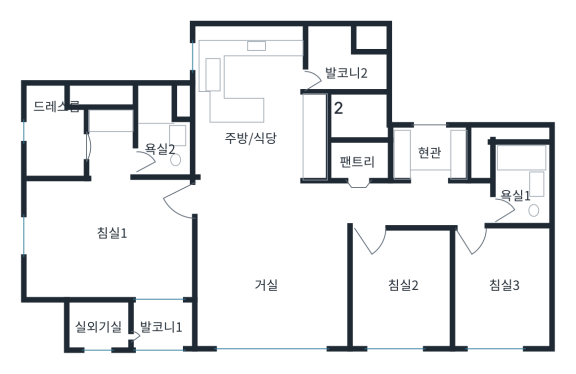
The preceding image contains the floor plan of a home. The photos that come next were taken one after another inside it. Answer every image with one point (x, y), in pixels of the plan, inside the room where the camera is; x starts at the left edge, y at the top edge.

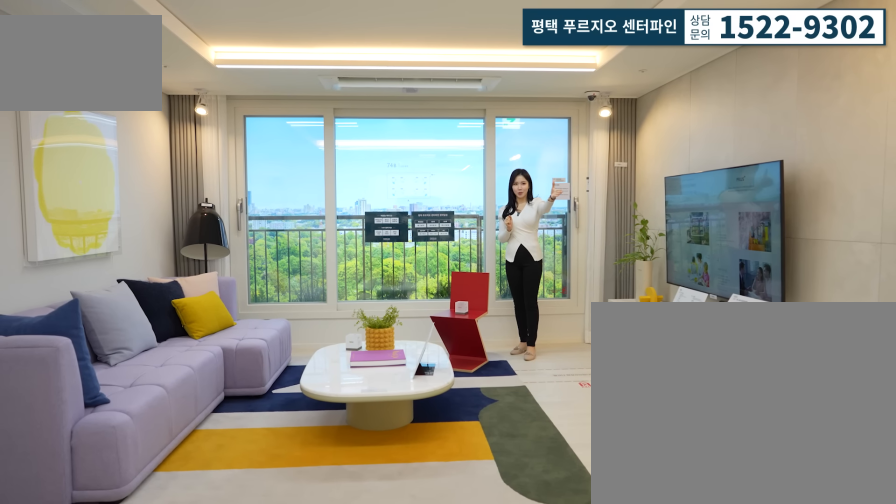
(269, 276)
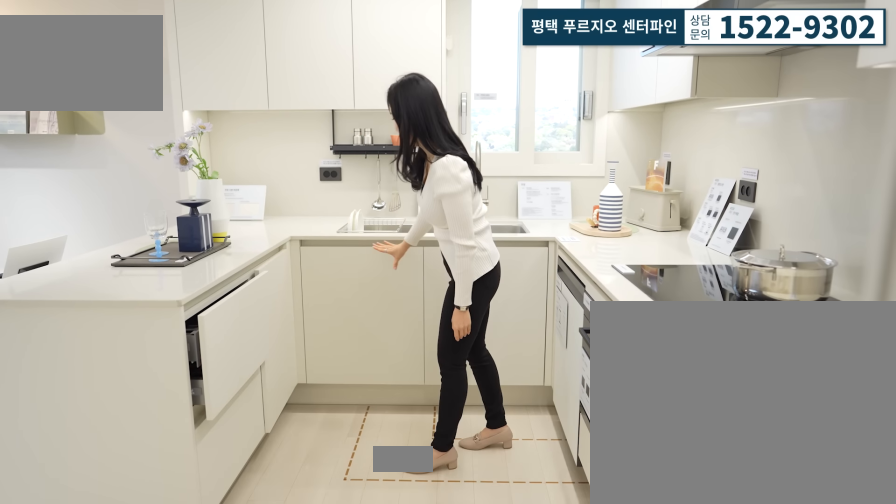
(262, 113)
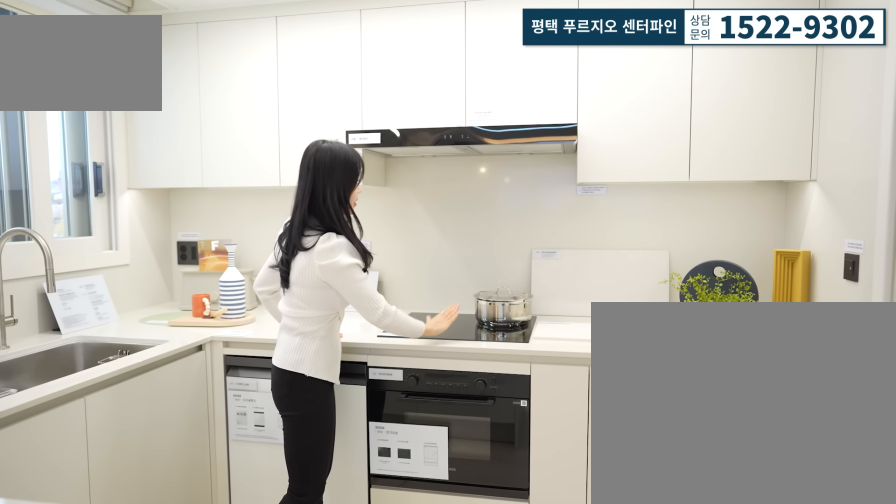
(262, 113)
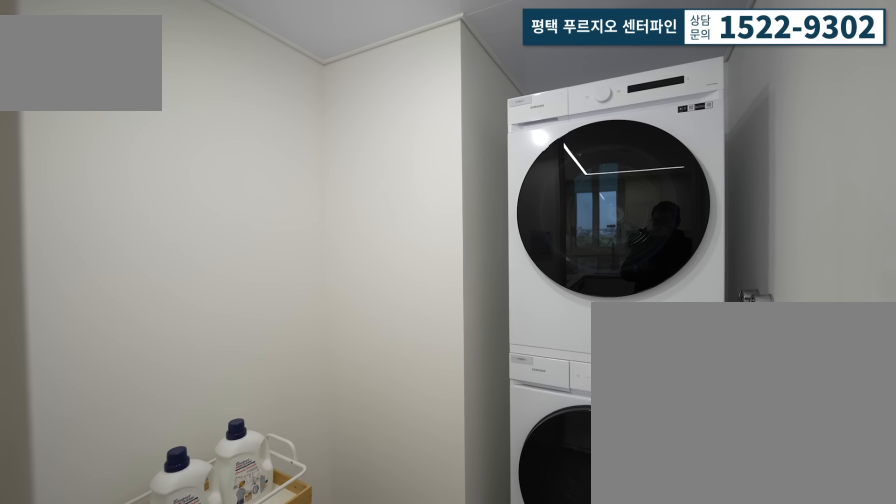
(348, 67)
